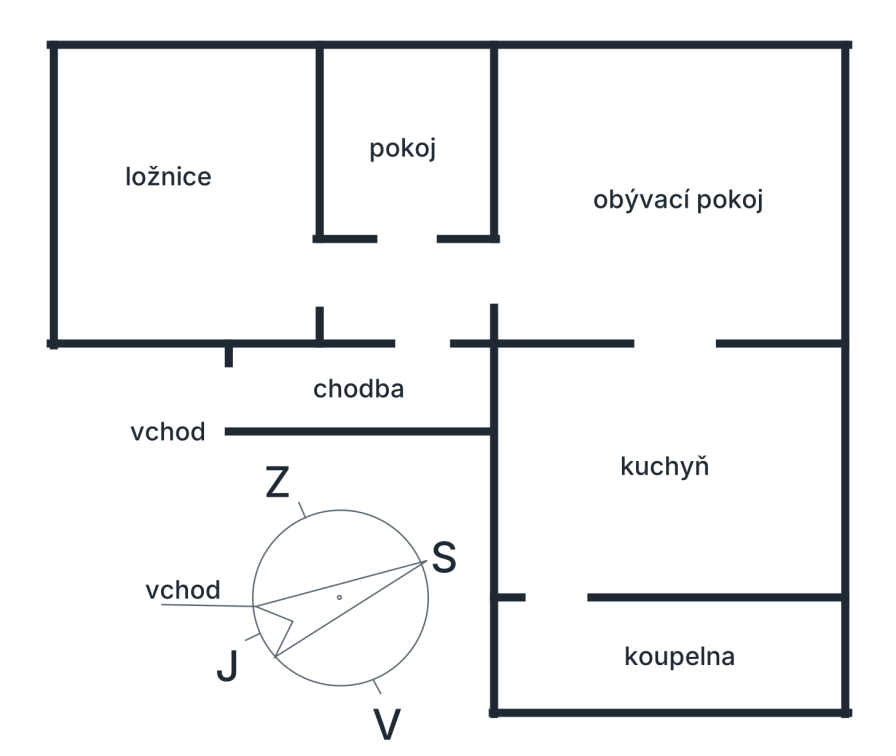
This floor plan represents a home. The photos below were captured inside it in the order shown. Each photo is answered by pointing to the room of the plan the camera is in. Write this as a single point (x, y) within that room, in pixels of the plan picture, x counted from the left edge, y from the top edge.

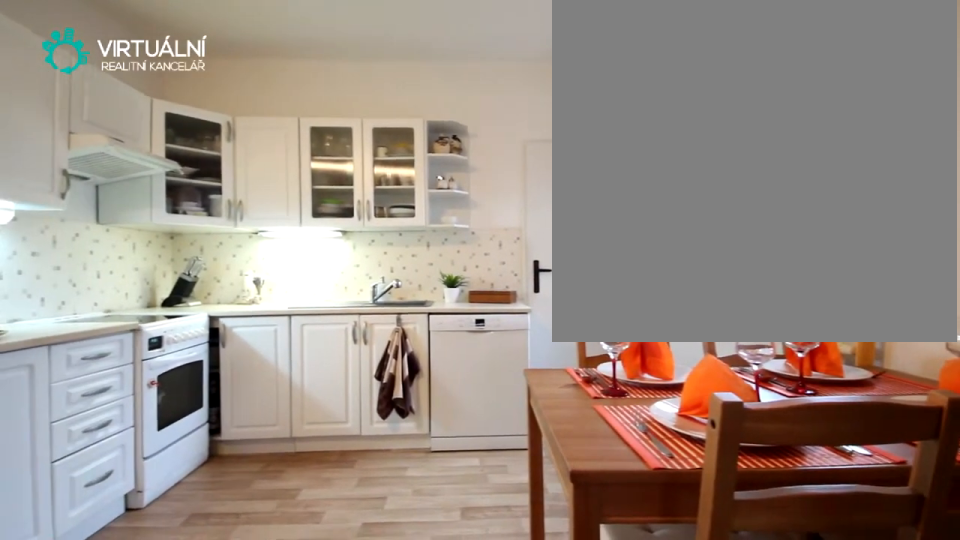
(671, 470)
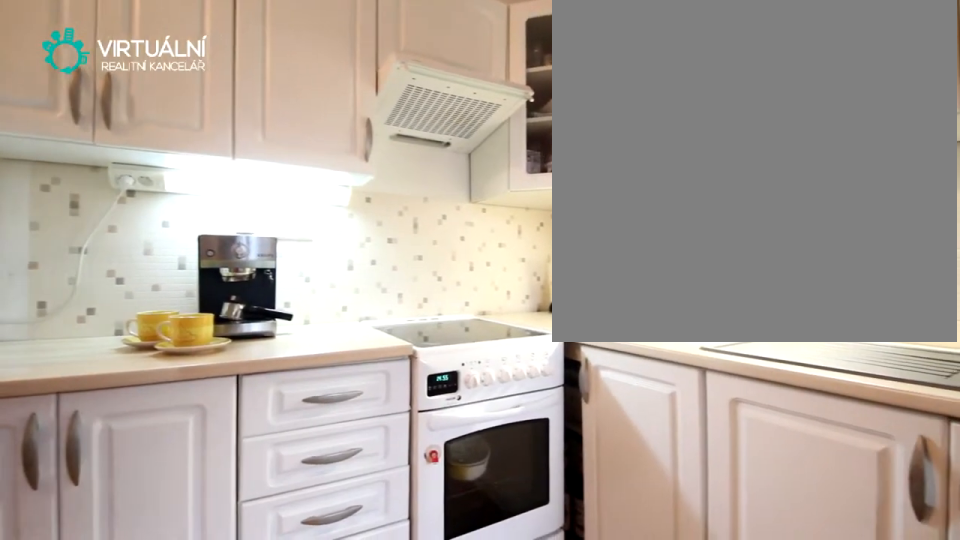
(671, 470)
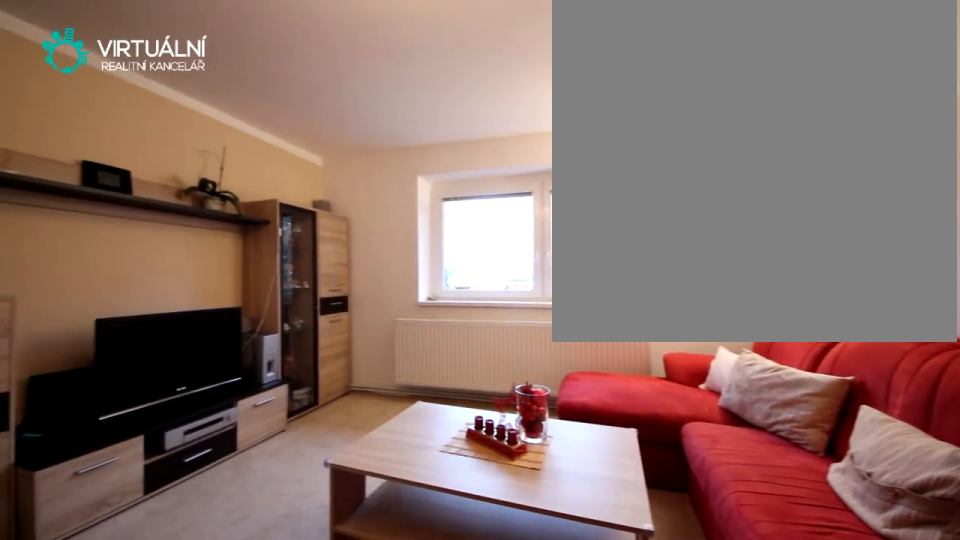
(671, 194)
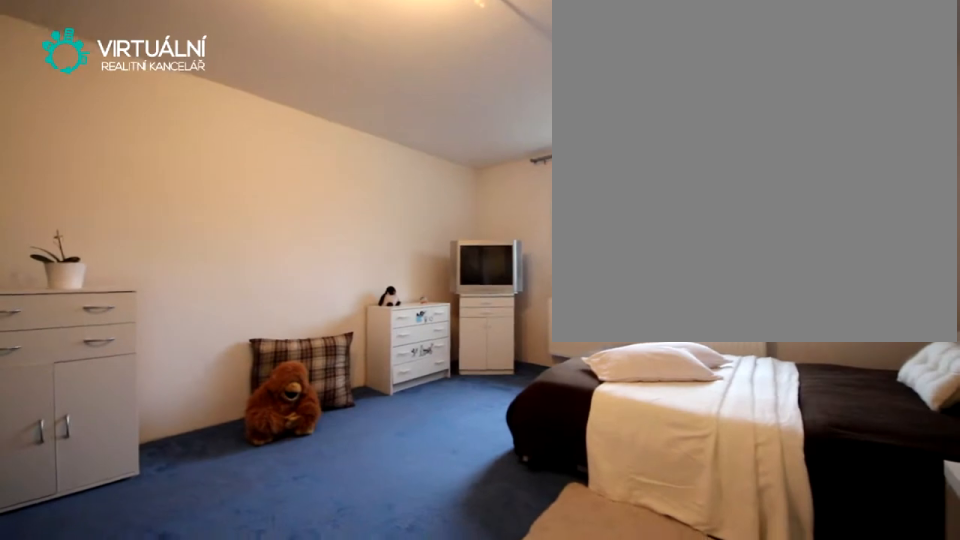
(186, 193)
